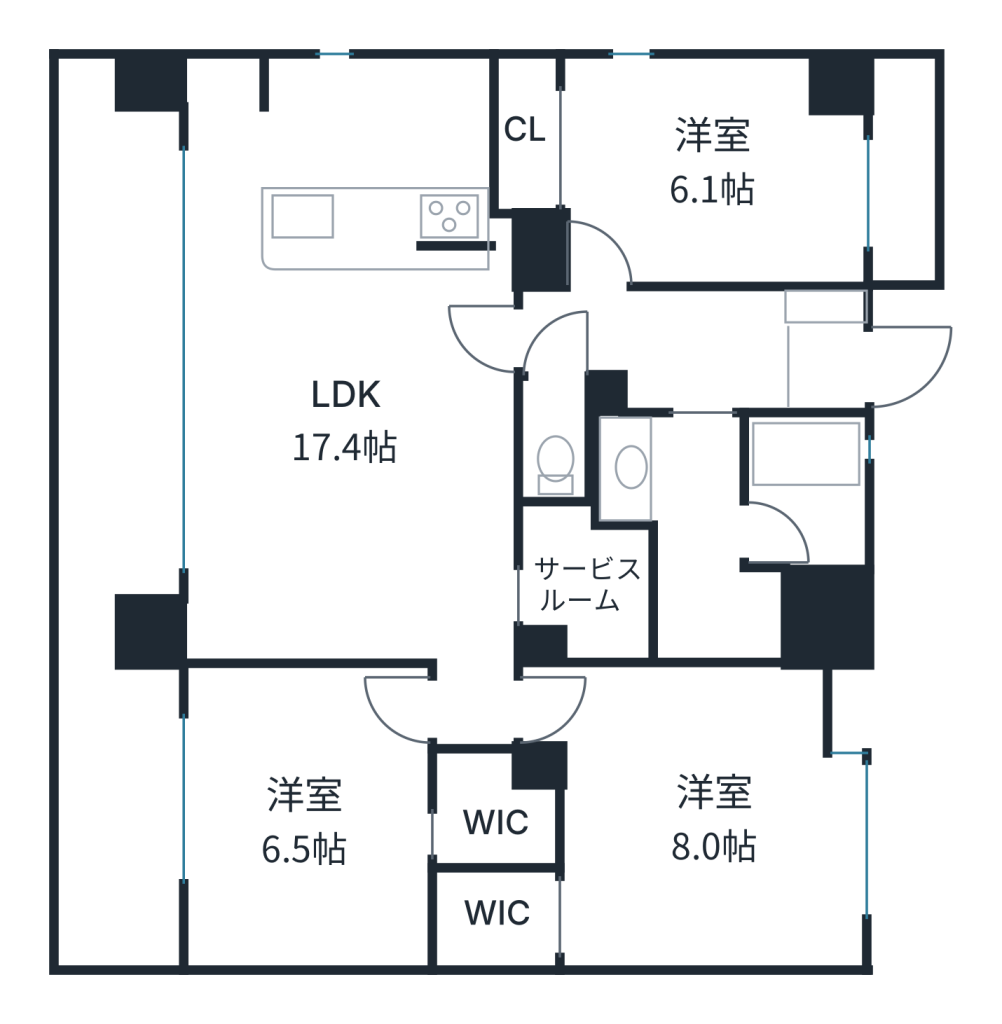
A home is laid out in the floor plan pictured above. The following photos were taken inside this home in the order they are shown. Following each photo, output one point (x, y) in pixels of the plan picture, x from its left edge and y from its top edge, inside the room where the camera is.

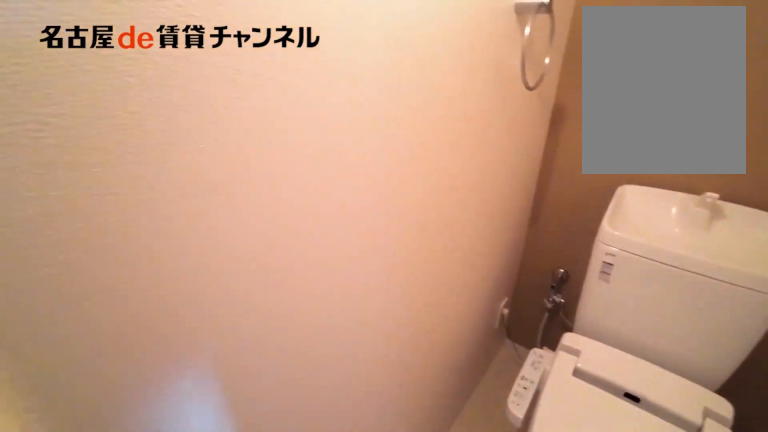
(554, 438)
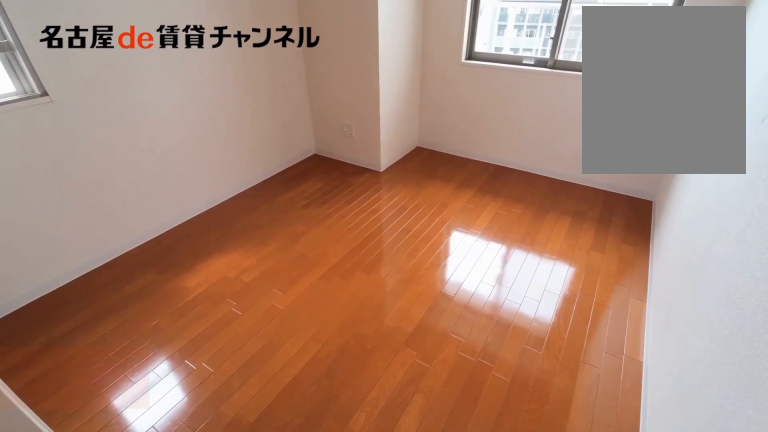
(679, 170)
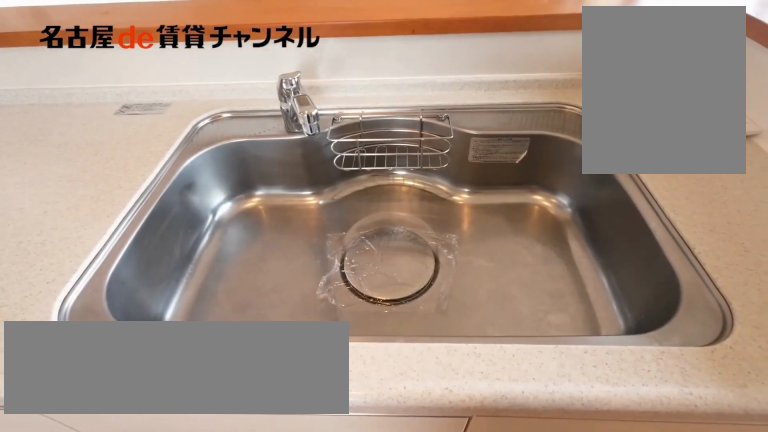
(345, 358)
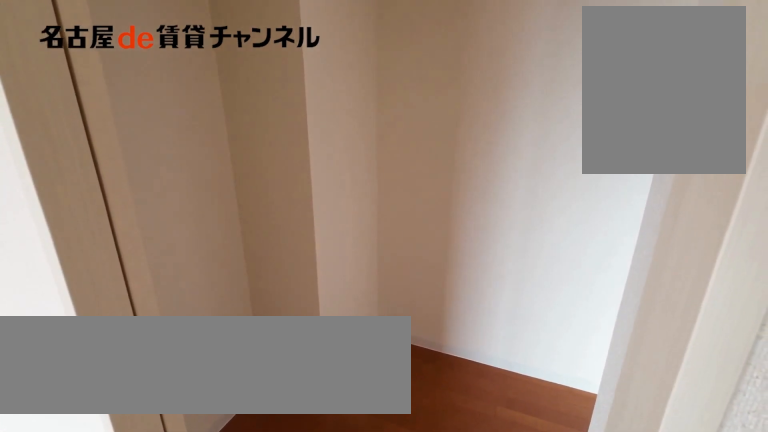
(584, 583)
